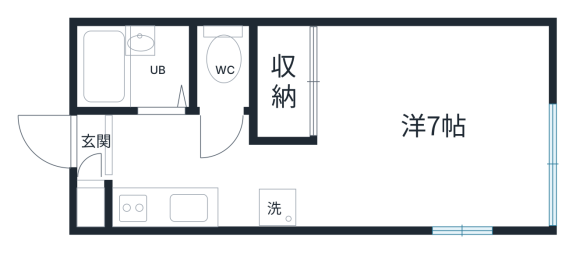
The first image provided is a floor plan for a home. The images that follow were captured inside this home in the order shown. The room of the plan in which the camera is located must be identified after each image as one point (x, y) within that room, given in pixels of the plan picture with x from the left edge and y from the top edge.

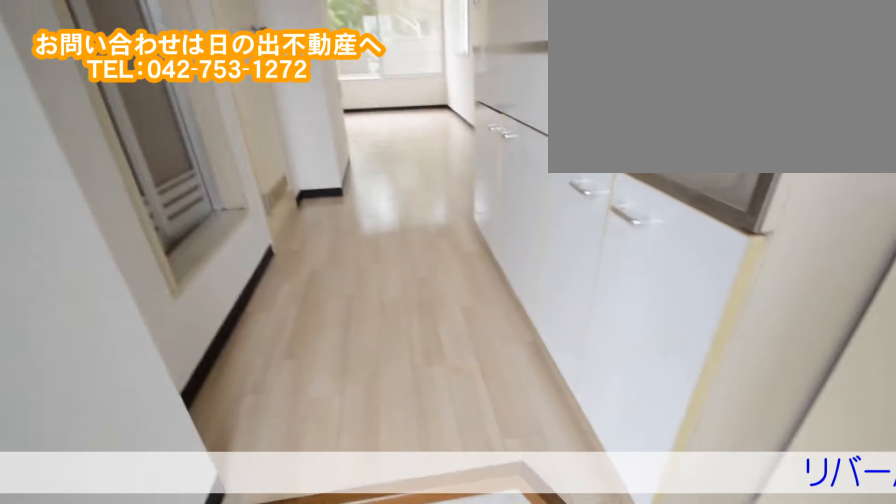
(147, 145)
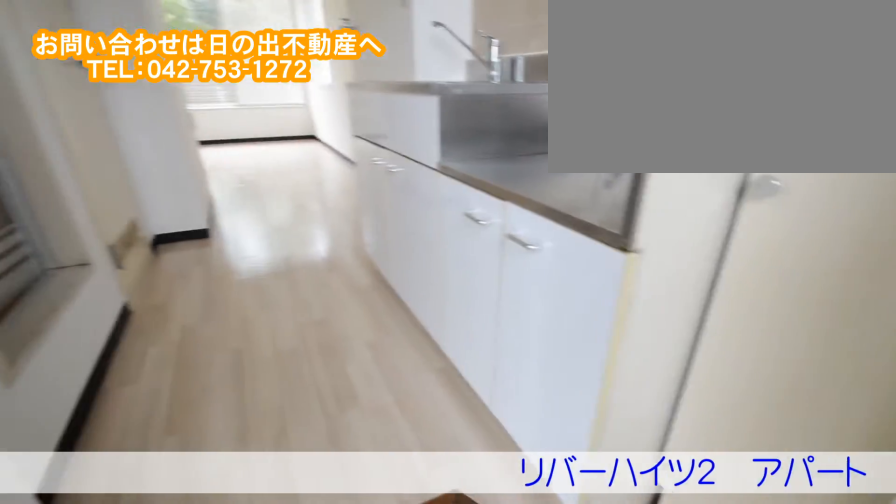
(147, 145)
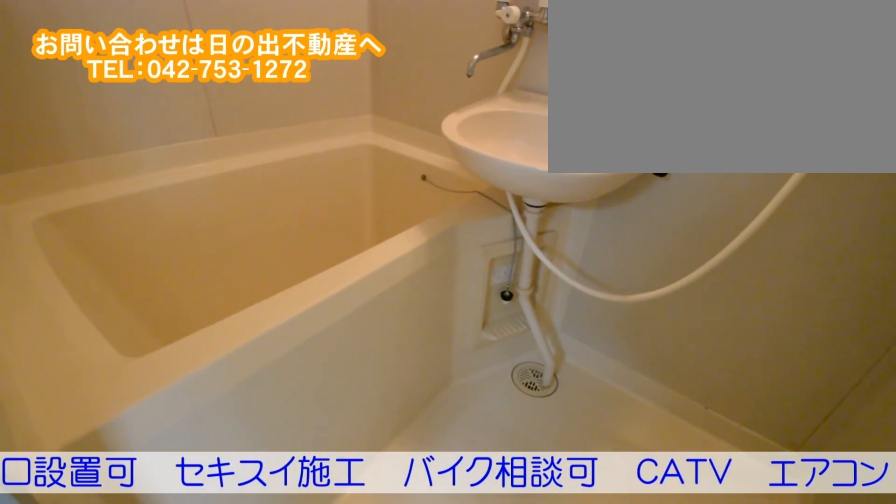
(128, 75)
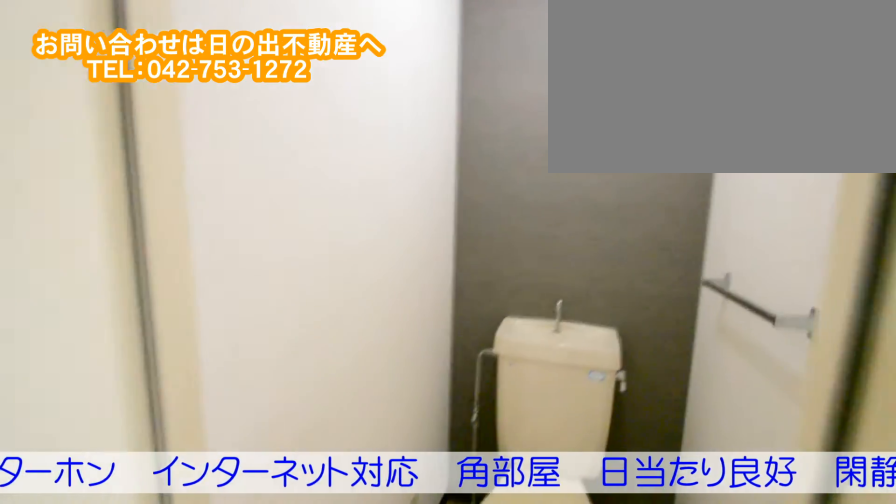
(217, 72)
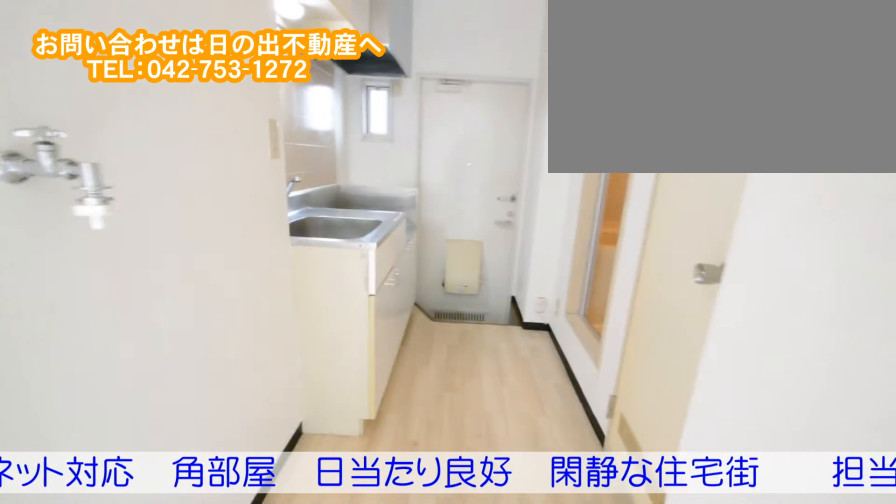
(187, 148)
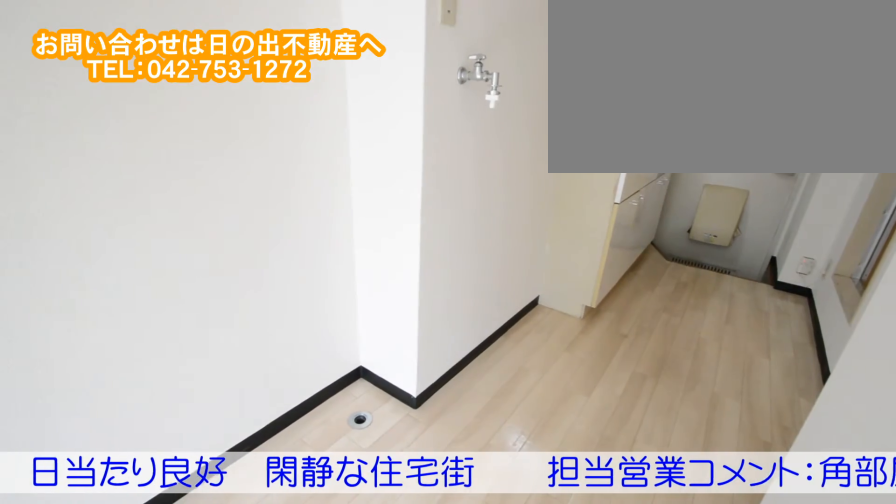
(187, 148)
